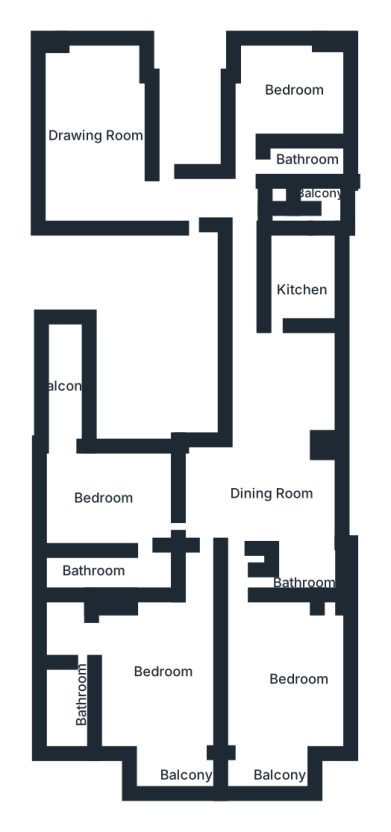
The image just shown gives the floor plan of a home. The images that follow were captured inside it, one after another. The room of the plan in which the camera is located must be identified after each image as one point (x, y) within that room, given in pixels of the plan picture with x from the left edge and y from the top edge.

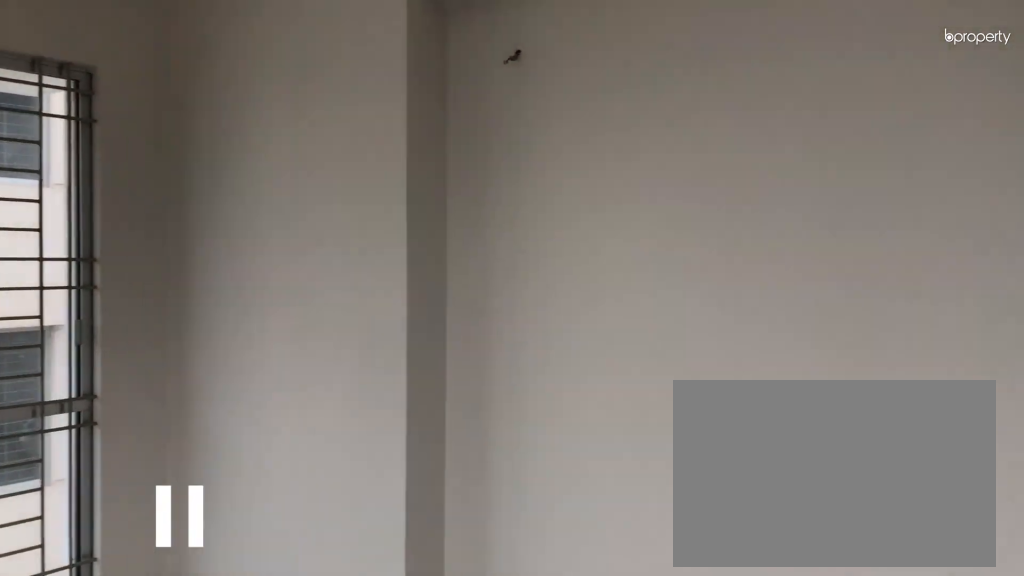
(97, 157)
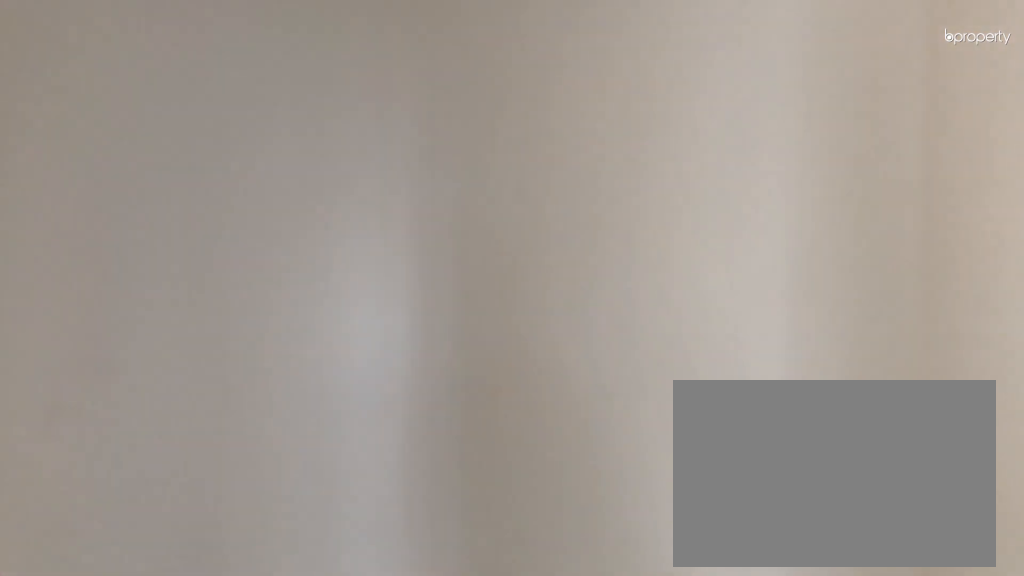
(245, 216)
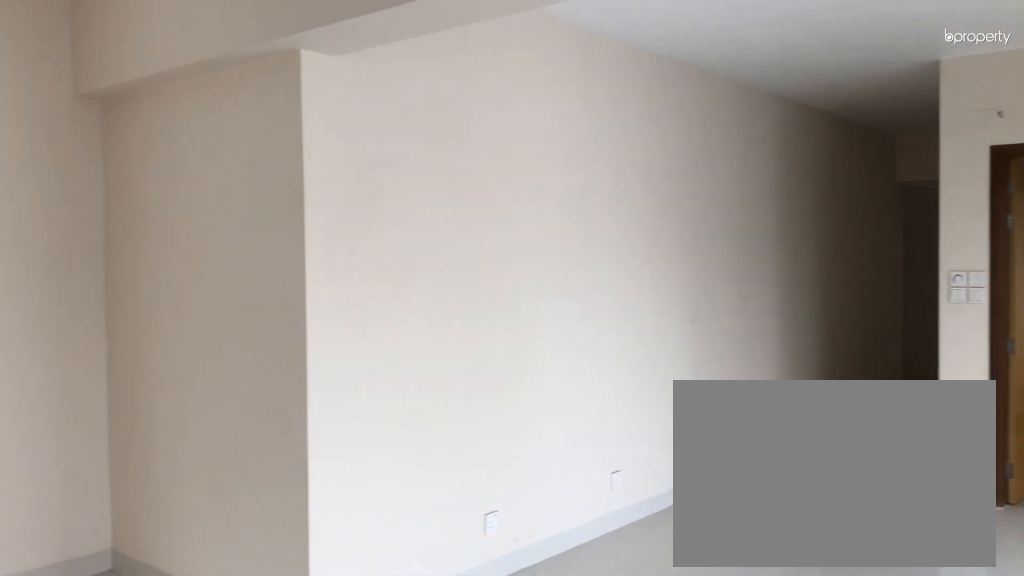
(255, 455)
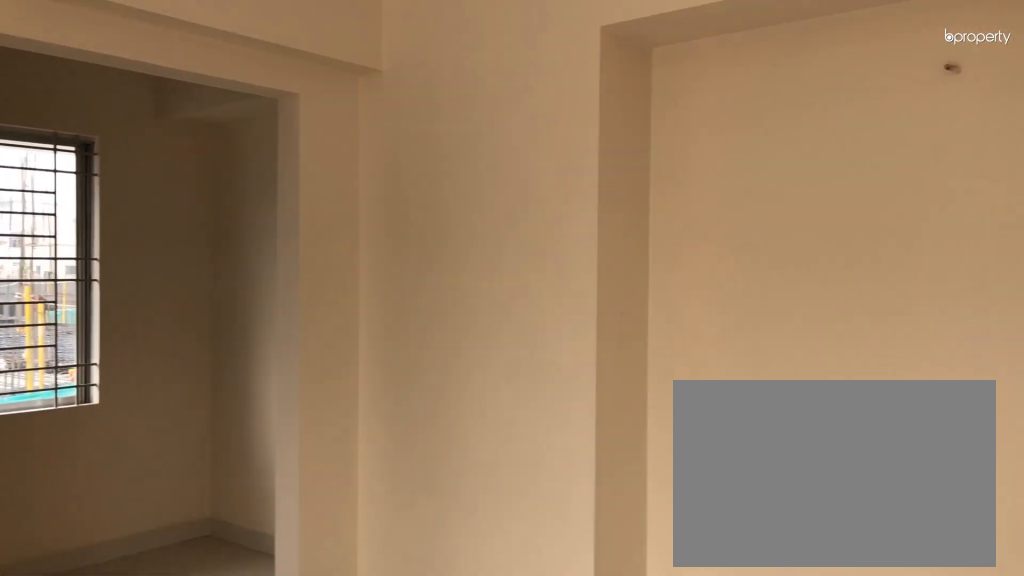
(152, 700)
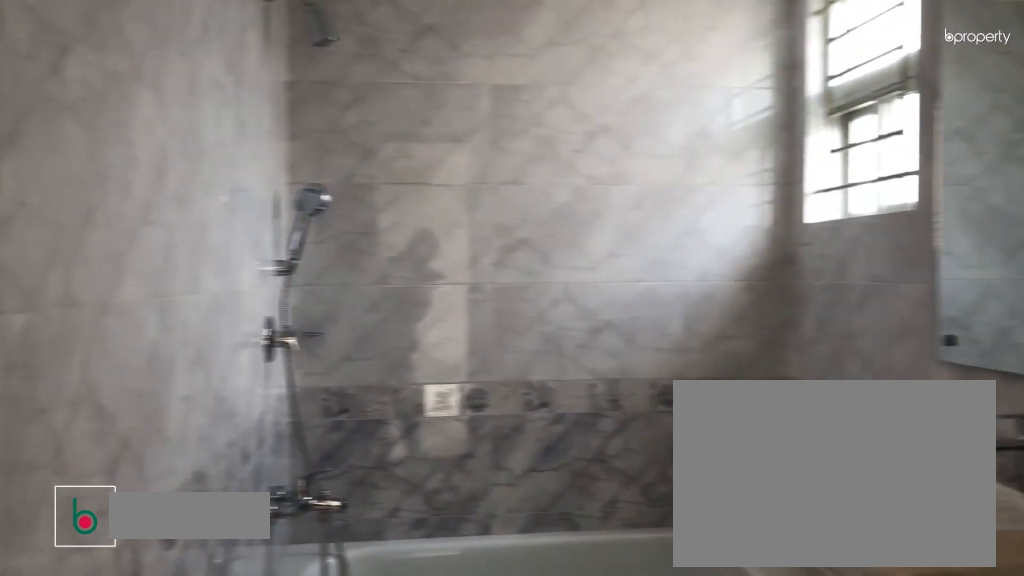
(81, 703)
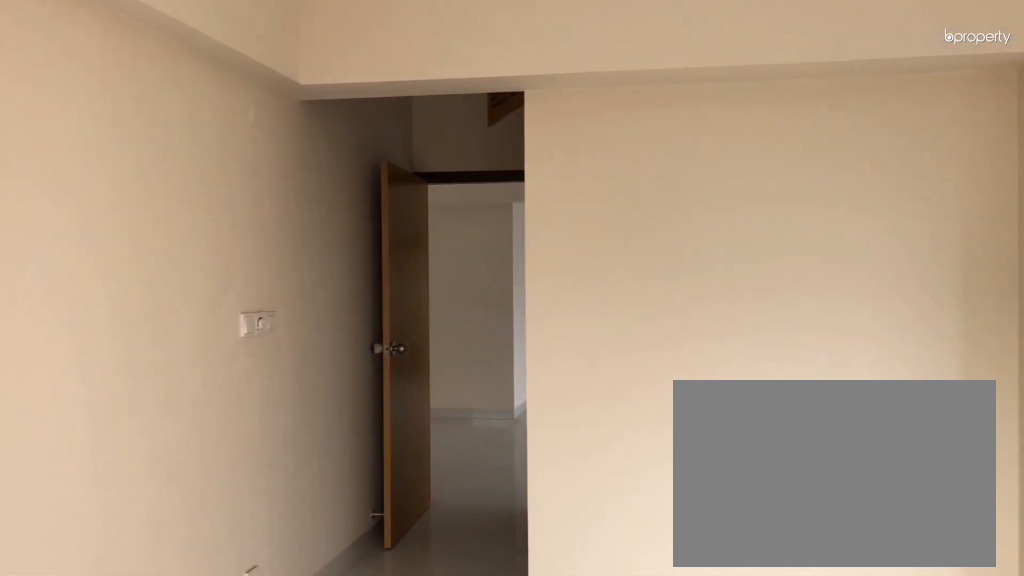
(271, 687)
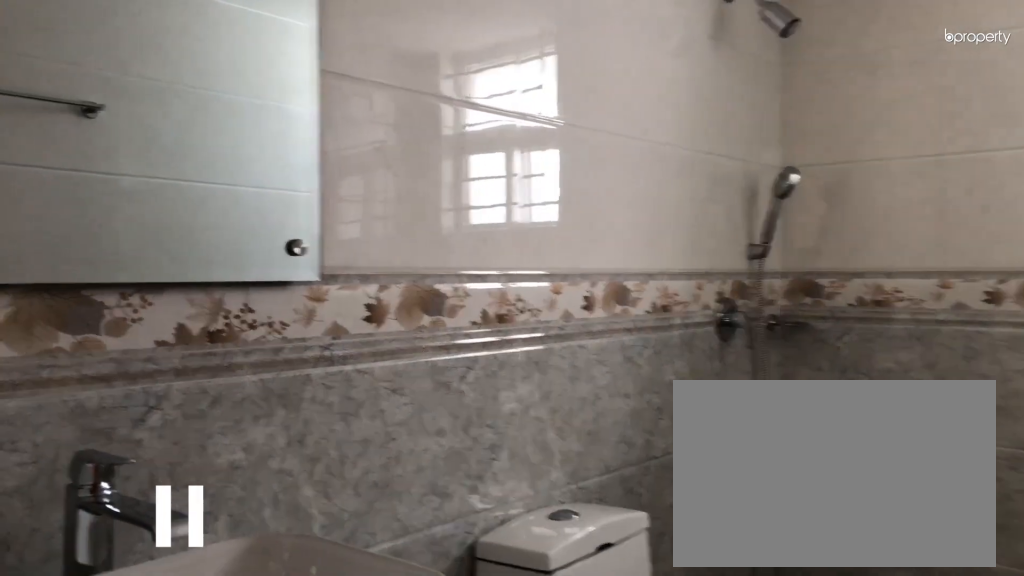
(292, 577)
